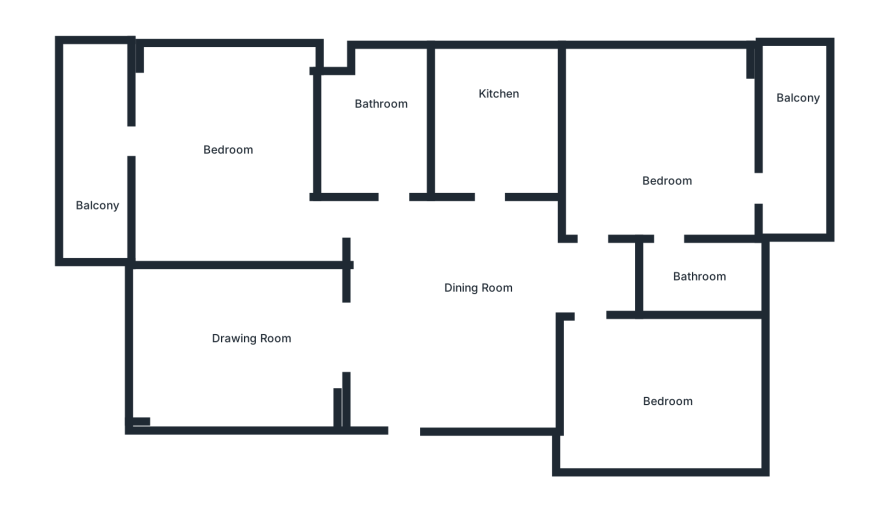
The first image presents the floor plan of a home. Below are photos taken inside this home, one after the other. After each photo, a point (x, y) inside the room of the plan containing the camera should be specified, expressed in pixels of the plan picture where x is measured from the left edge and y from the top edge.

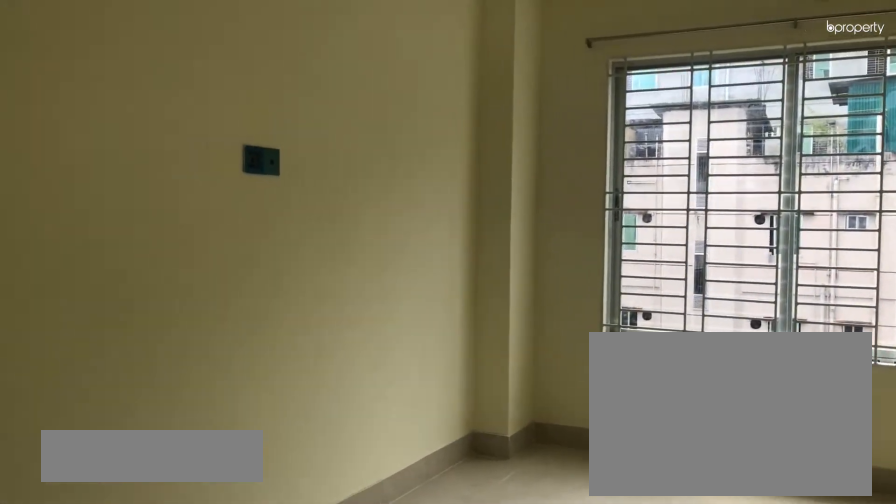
(253, 327)
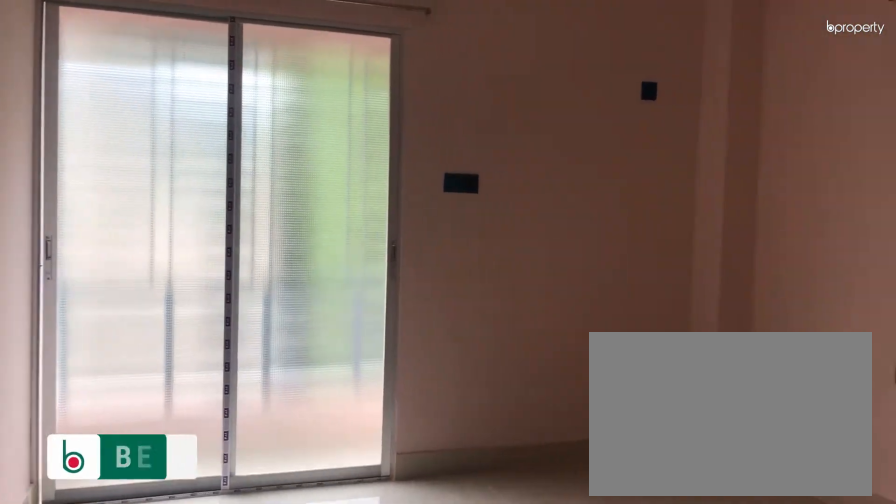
(226, 167)
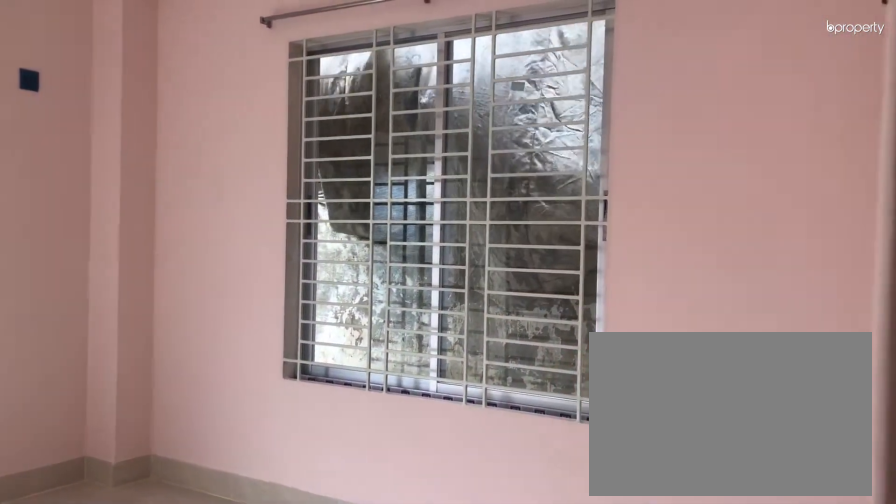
(226, 167)
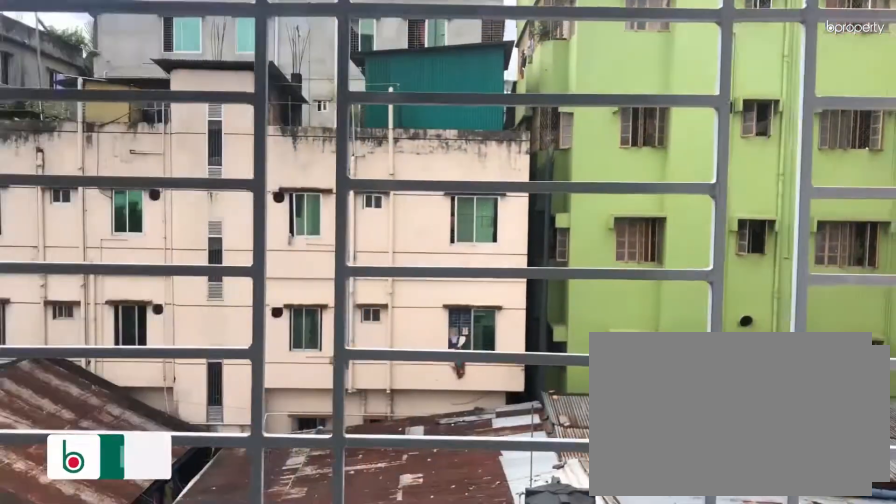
(93, 190)
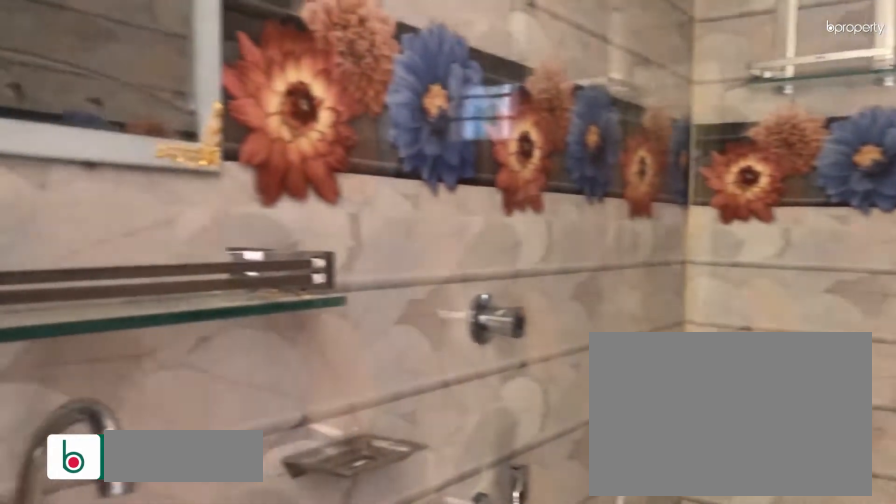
(380, 134)
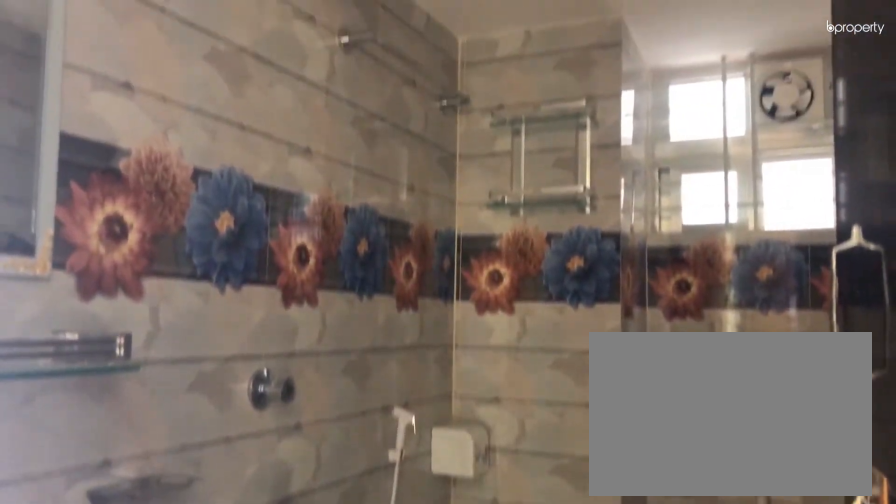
(380, 134)
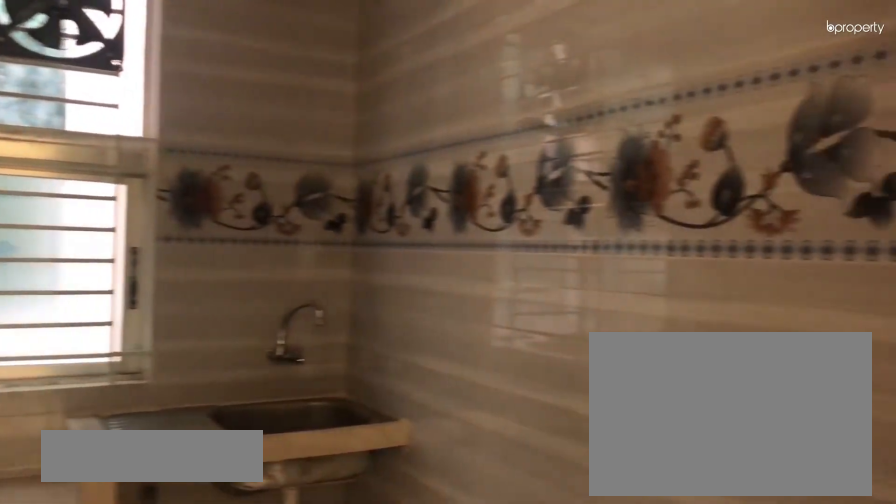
(501, 107)
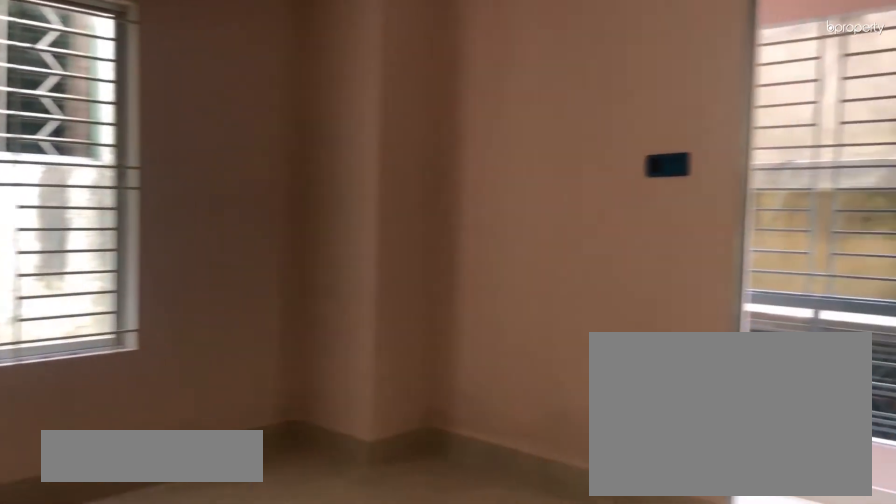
(663, 144)
